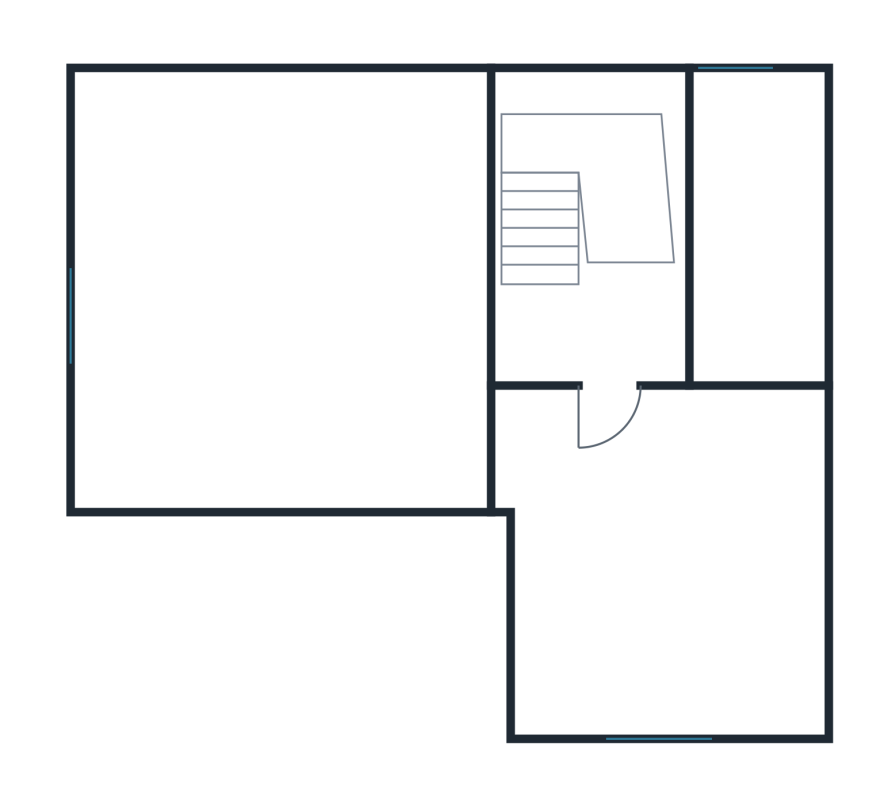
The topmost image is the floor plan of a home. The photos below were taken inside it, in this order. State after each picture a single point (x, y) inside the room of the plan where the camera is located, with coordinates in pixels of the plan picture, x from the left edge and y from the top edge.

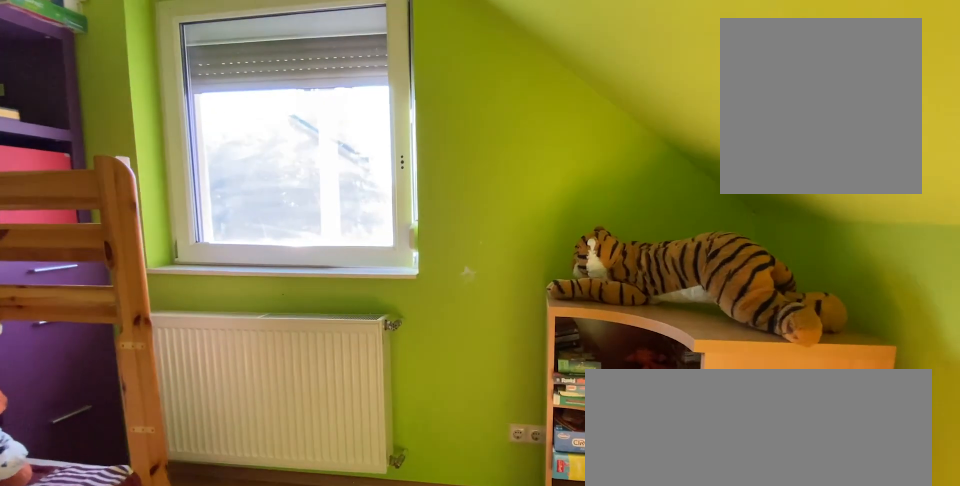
(643, 595)
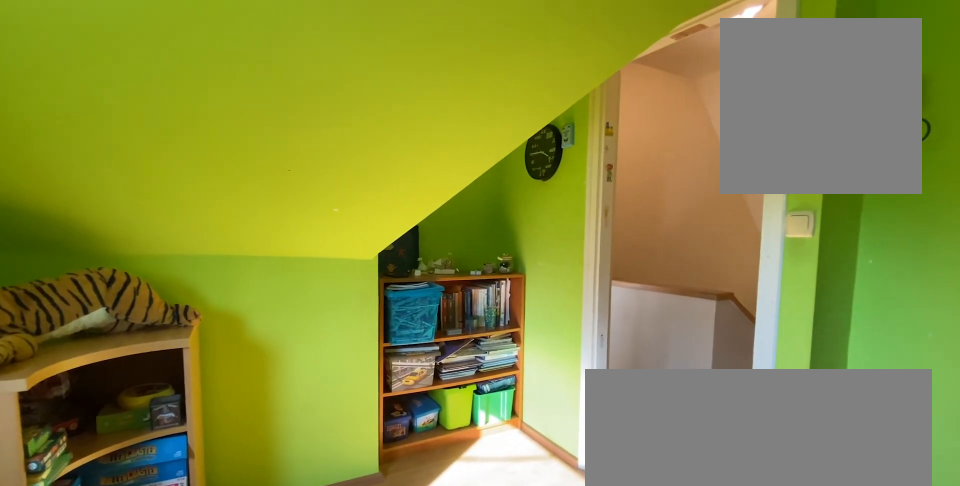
(643, 595)
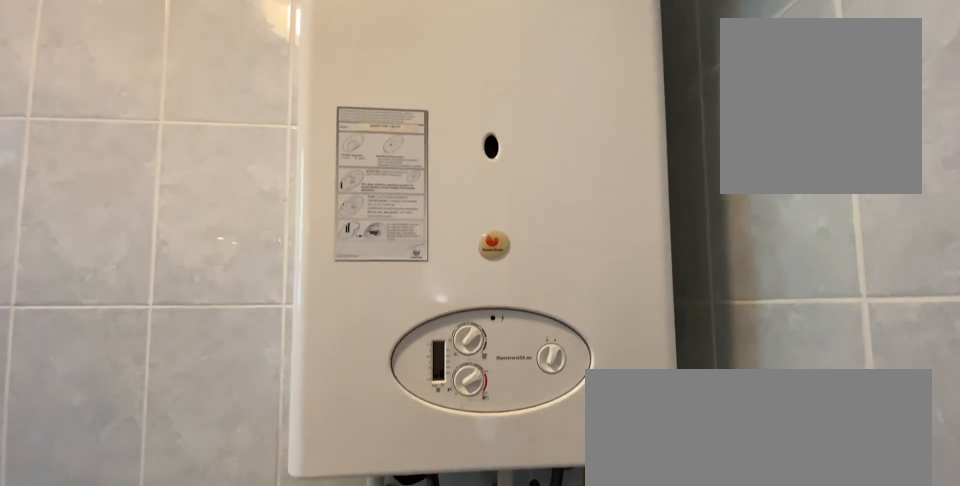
(740, 245)
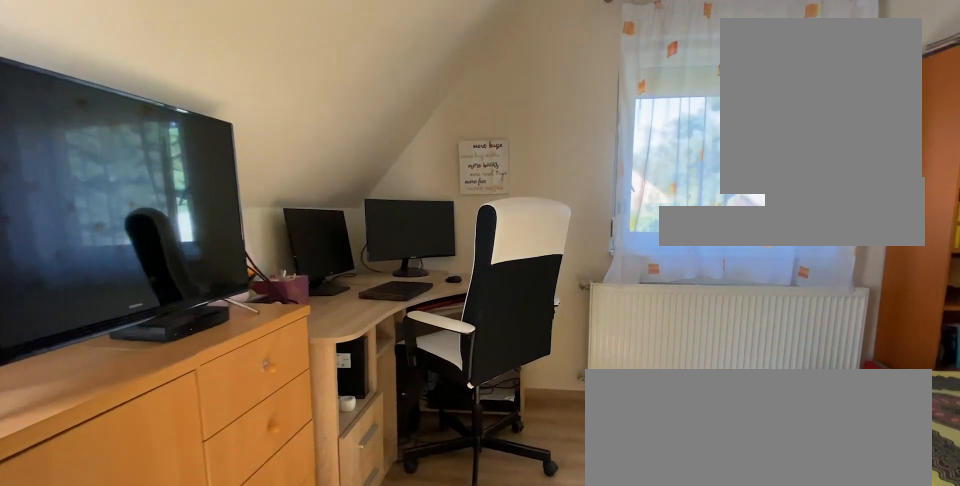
(281, 312)
